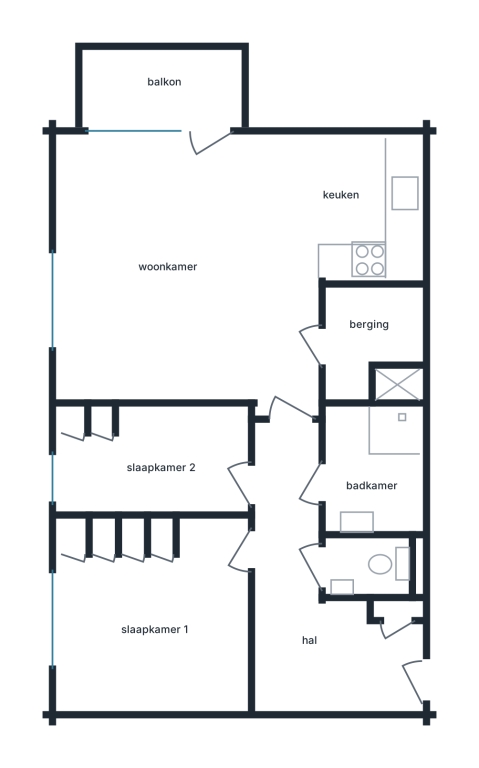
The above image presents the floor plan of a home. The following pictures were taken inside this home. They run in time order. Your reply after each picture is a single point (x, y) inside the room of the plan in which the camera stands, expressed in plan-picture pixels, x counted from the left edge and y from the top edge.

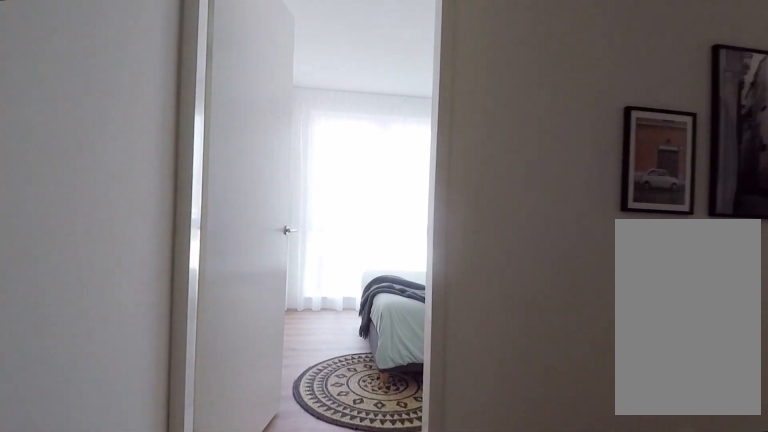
(314, 598)
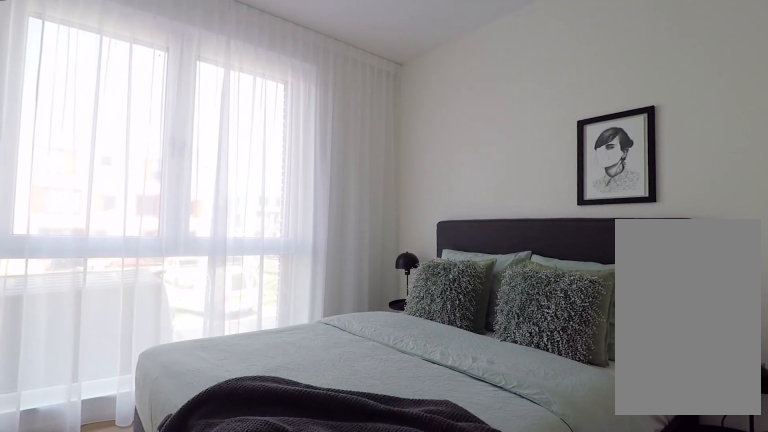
(162, 623)
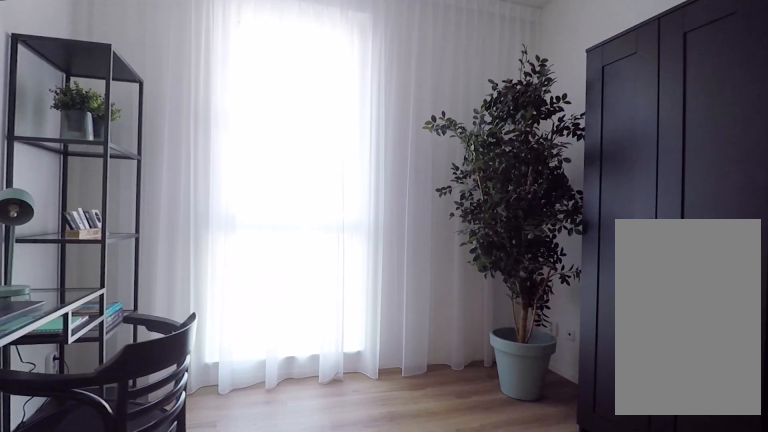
(160, 464)
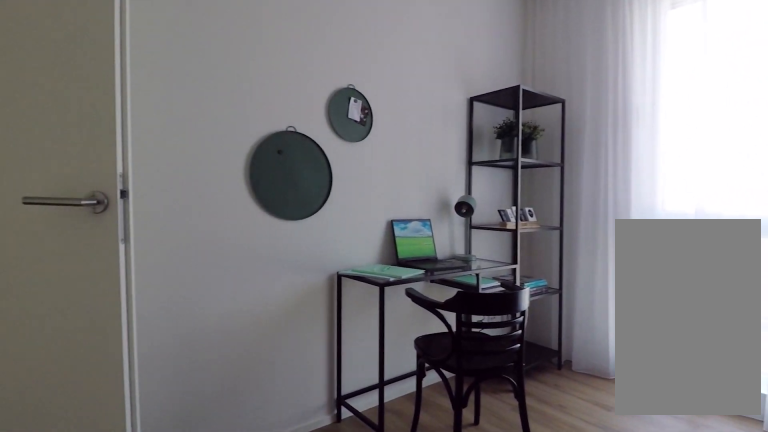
(160, 464)
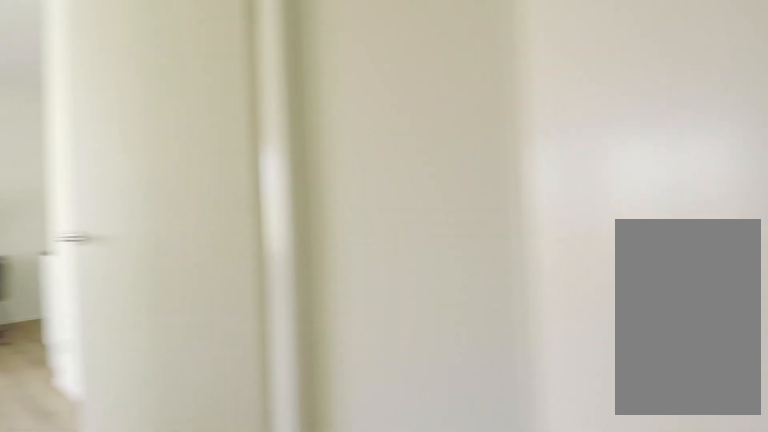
(314, 598)
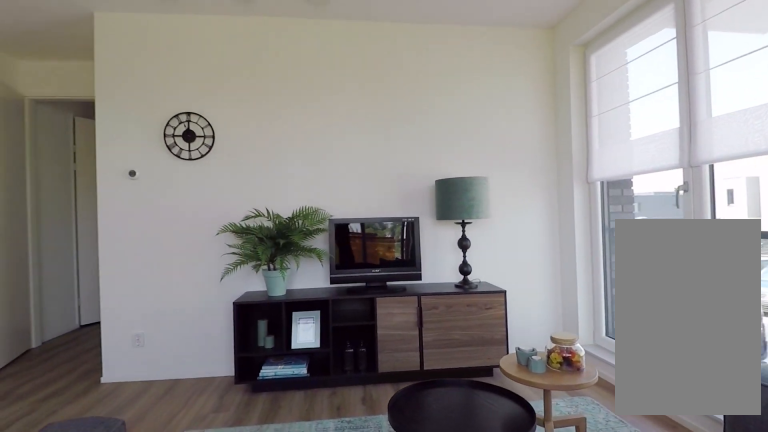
(221, 267)
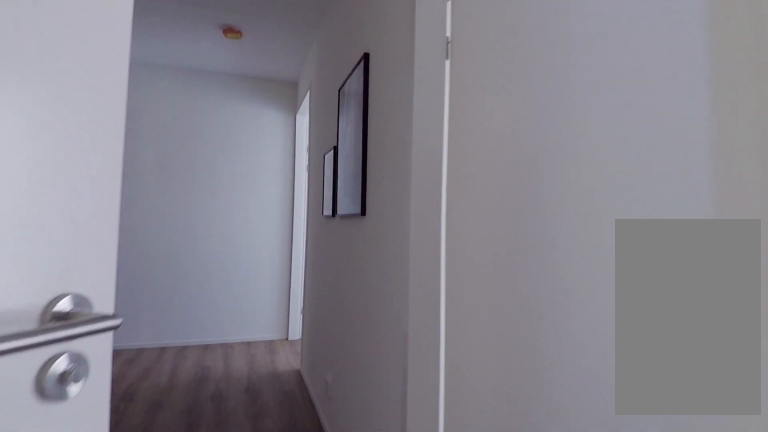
(314, 598)
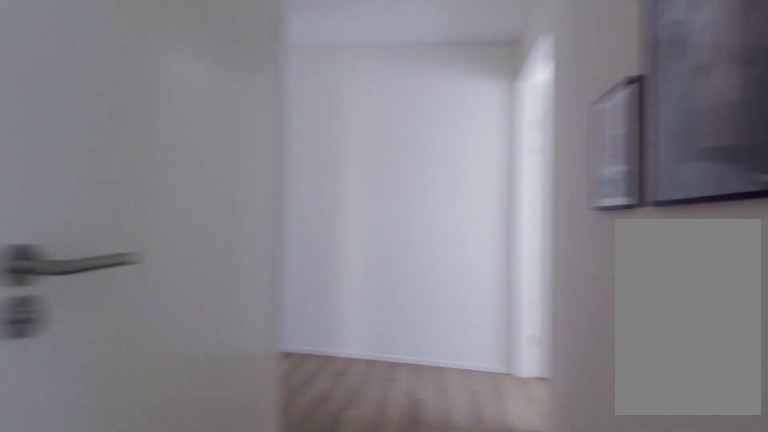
(314, 598)
